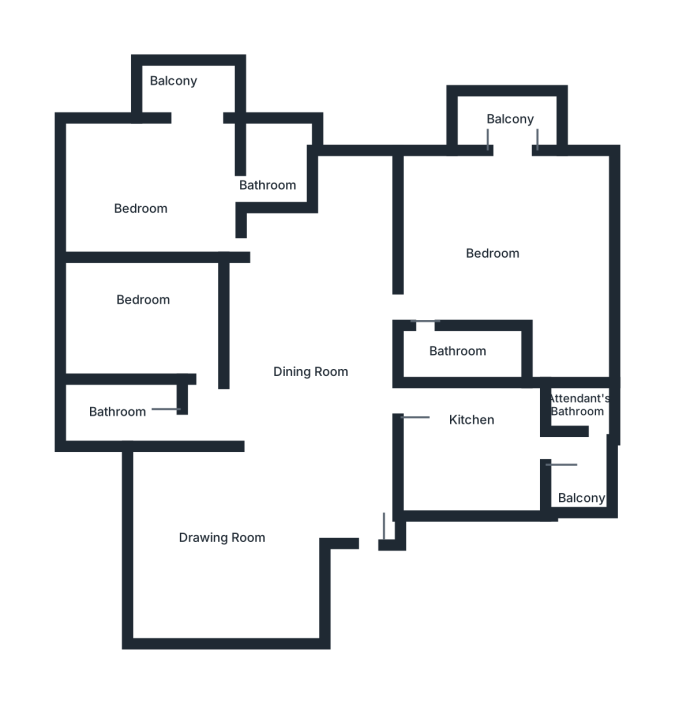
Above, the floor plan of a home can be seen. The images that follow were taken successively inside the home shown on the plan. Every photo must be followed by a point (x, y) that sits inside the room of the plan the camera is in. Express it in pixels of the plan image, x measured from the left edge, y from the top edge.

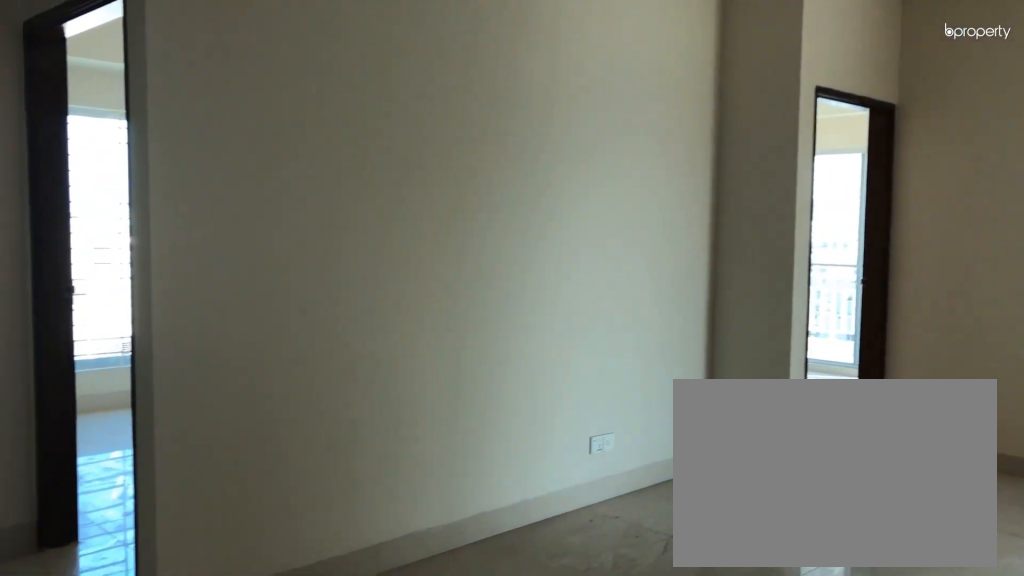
(312, 452)
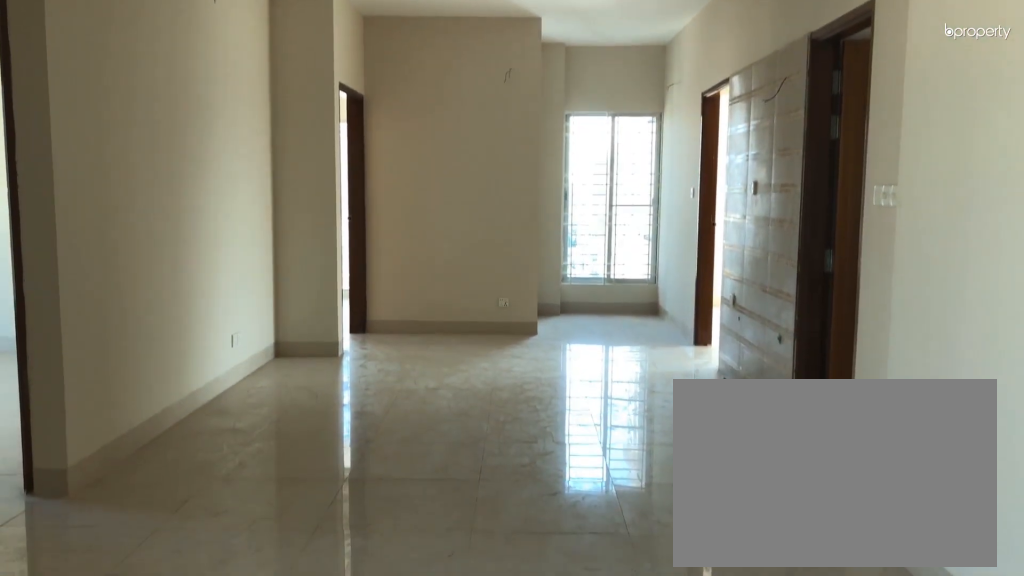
(296, 464)
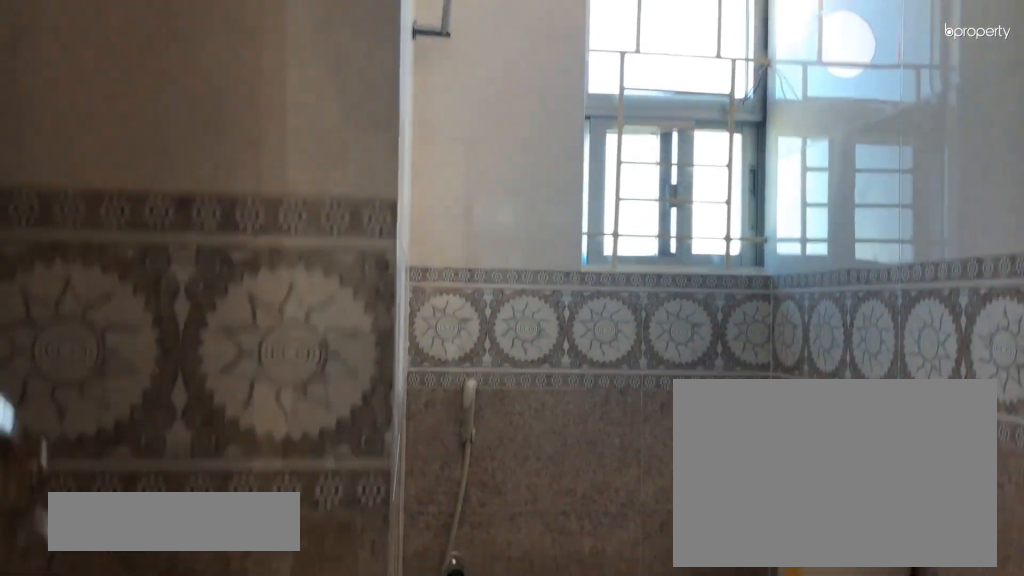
(149, 410)
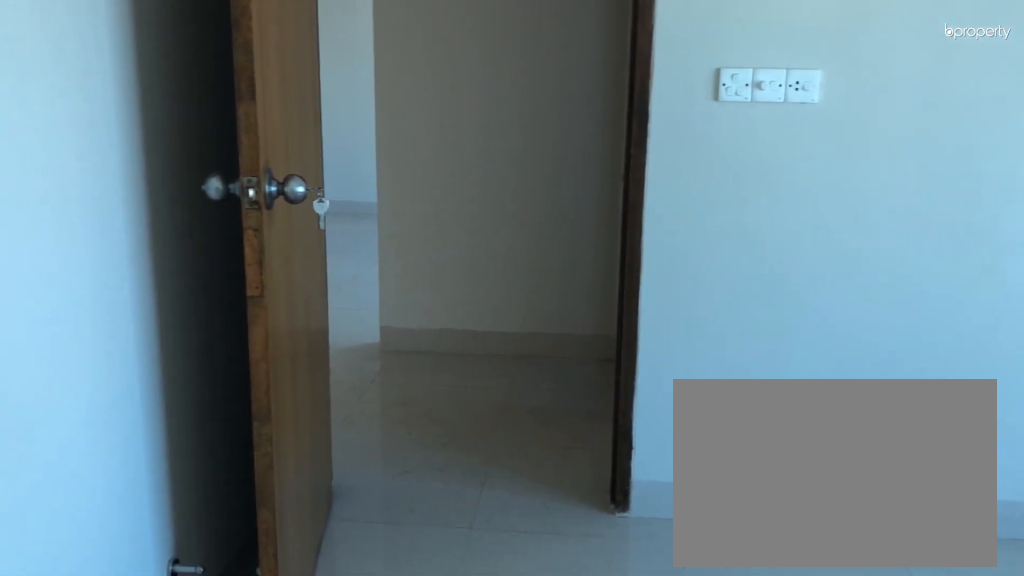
(153, 316)
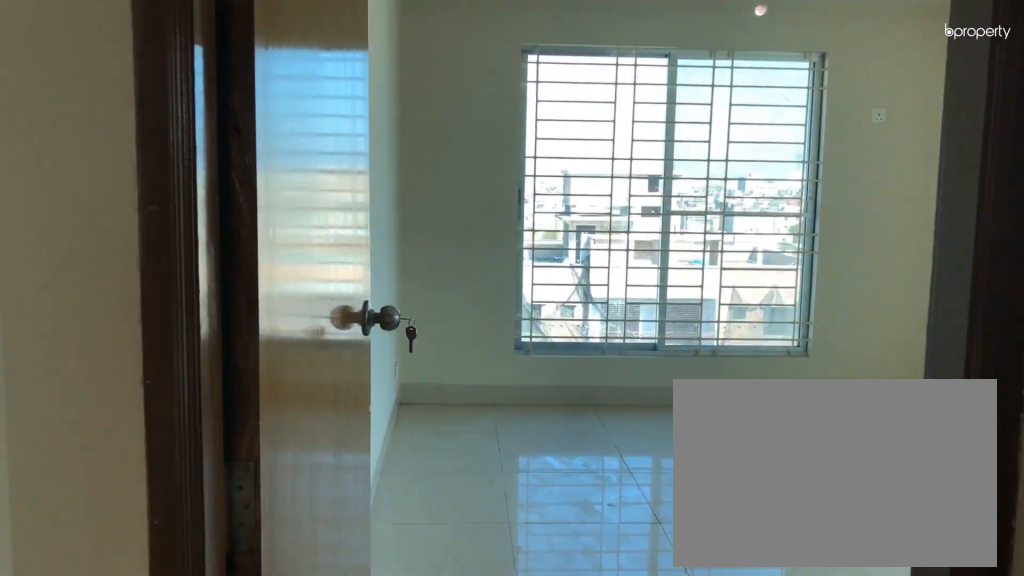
(283, 253)
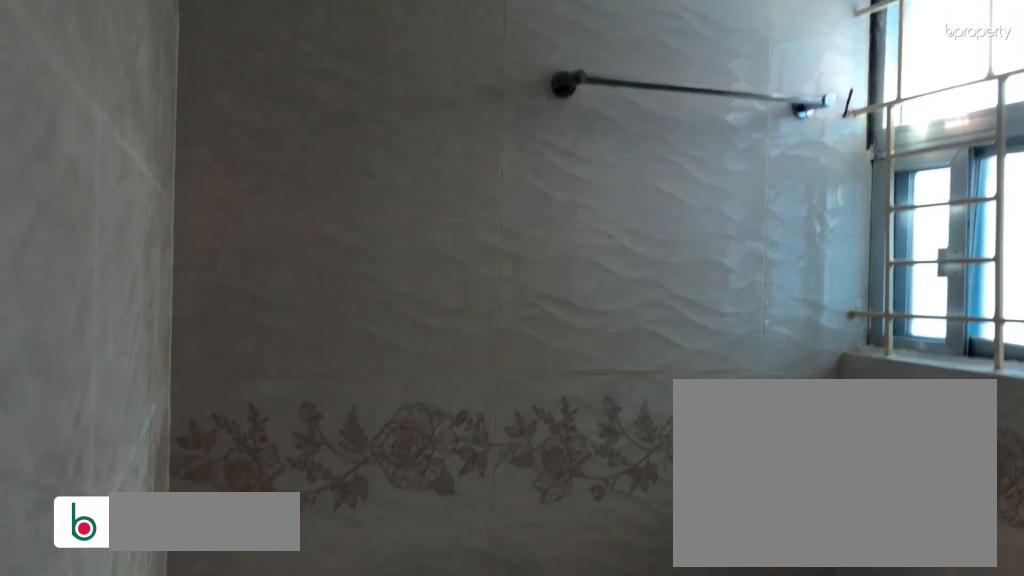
(278, 173)
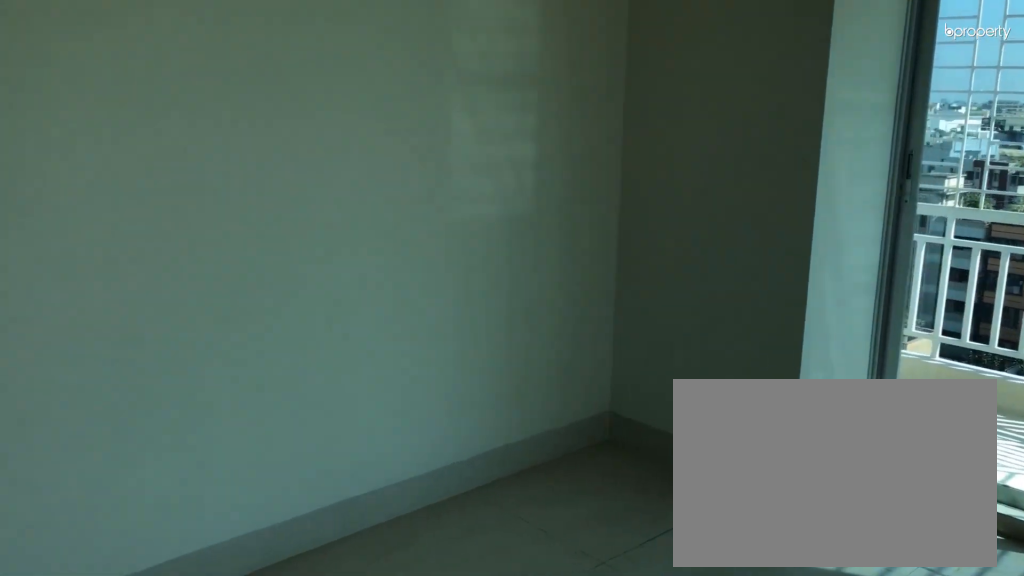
(507, 248)
